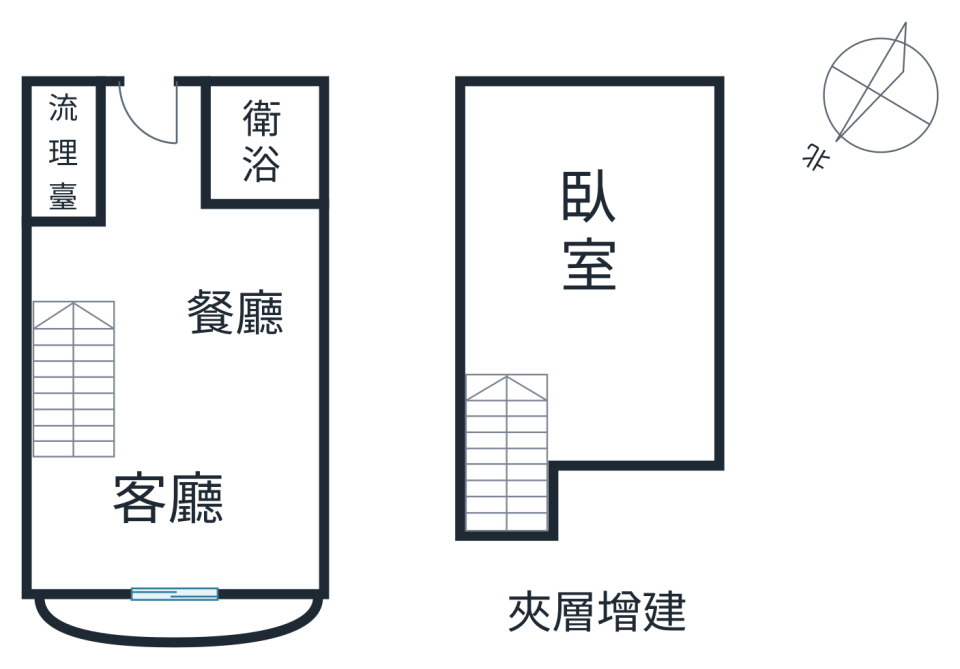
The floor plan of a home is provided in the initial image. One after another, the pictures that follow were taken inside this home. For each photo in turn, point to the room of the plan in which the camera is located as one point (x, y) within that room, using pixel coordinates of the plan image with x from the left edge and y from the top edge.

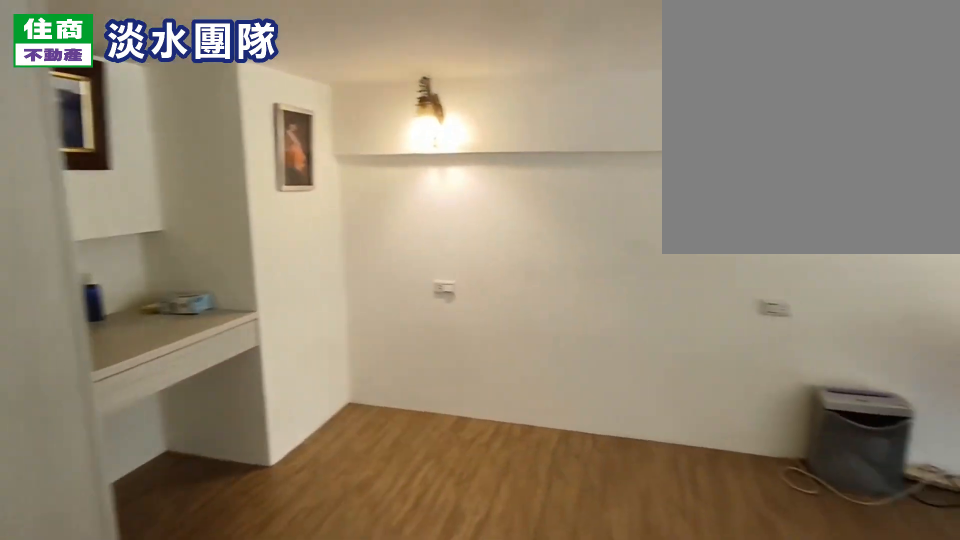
(592, 250)
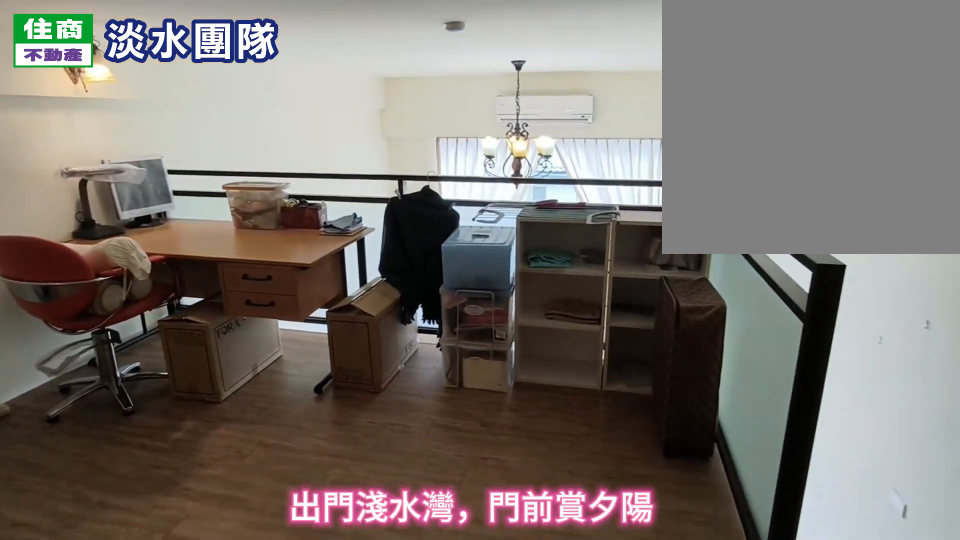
(598, 258)
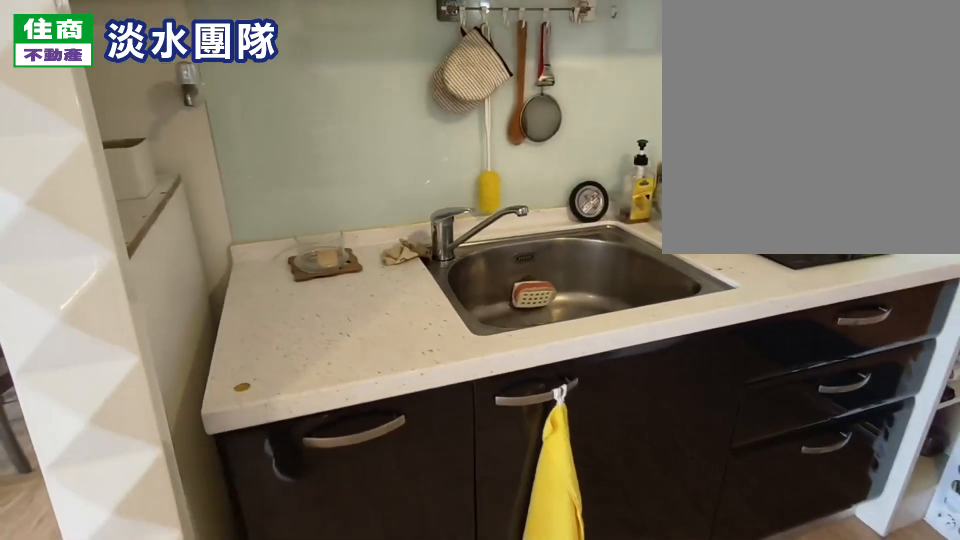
(87, 123)
